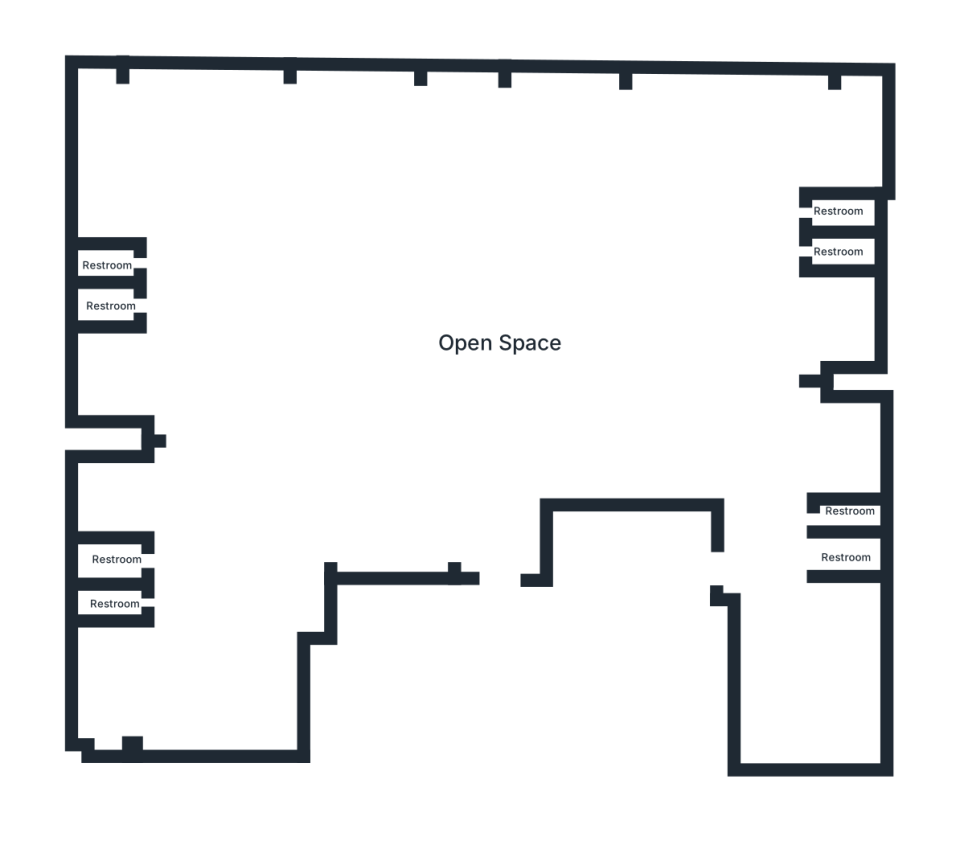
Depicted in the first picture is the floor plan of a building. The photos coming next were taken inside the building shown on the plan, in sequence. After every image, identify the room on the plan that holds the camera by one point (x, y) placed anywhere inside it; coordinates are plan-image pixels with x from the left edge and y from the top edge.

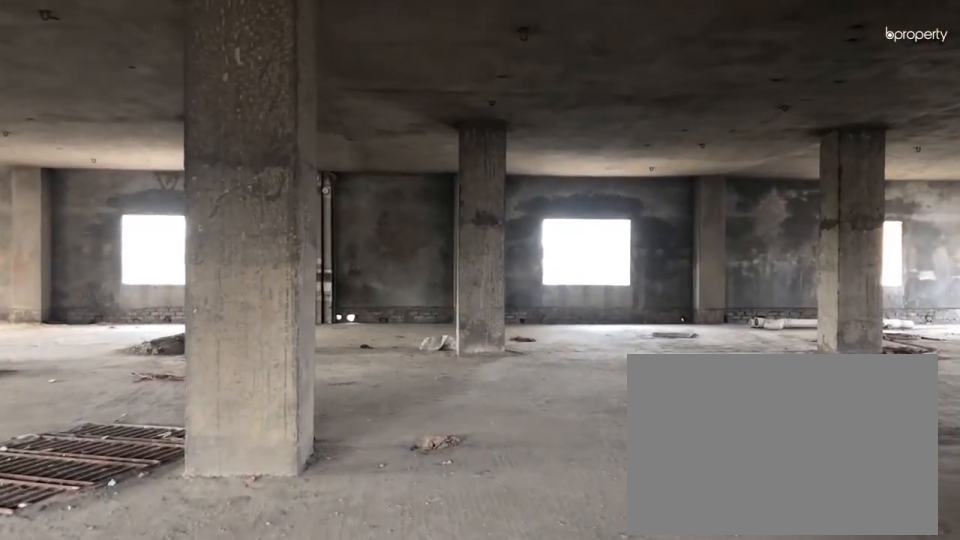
(482, 349)
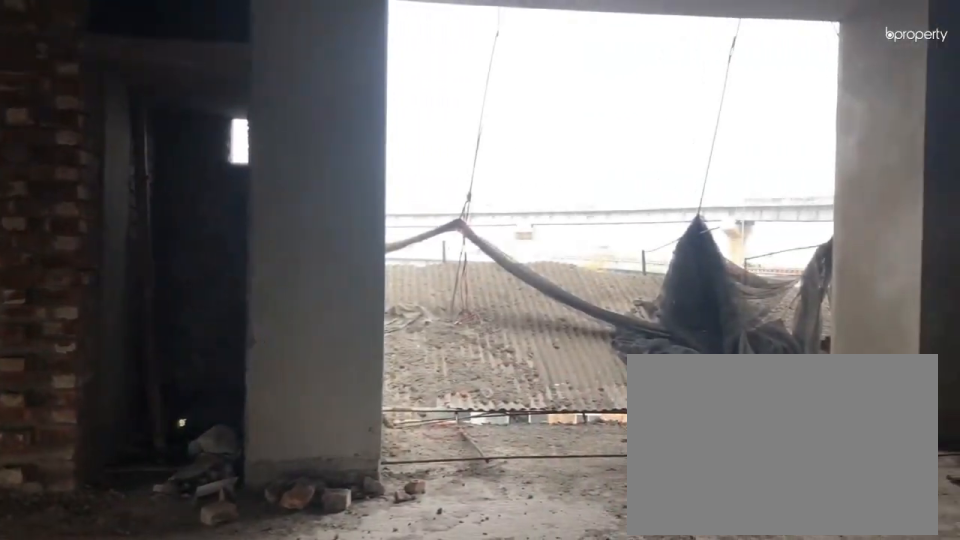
(481, 349)
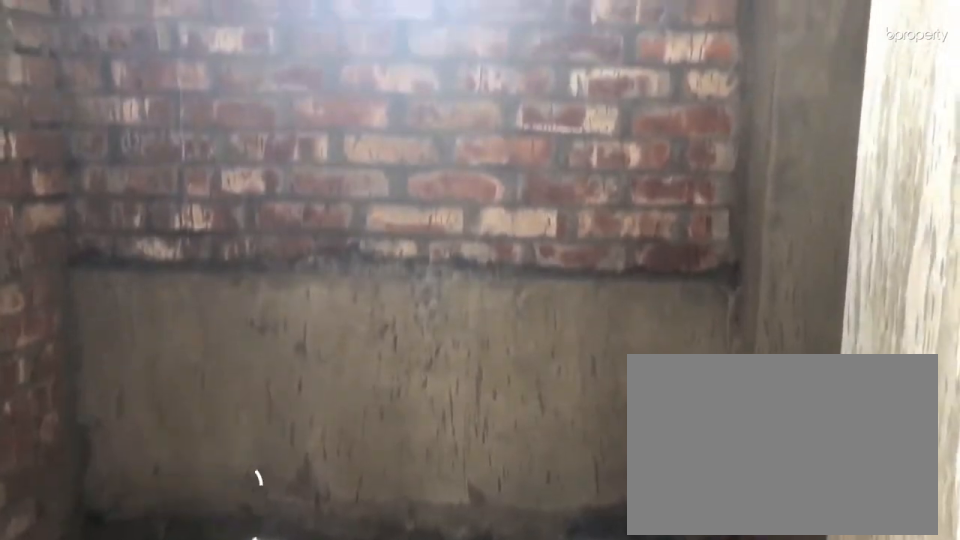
(843, 509)
